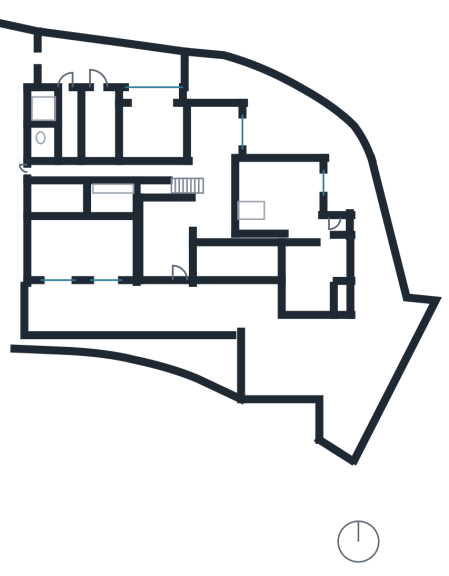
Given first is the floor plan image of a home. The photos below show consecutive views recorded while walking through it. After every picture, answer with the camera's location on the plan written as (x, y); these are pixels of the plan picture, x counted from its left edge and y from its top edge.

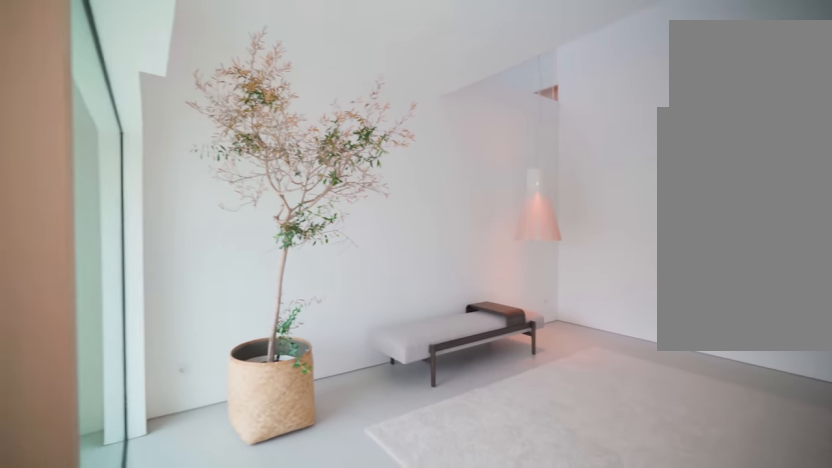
(179, 271)
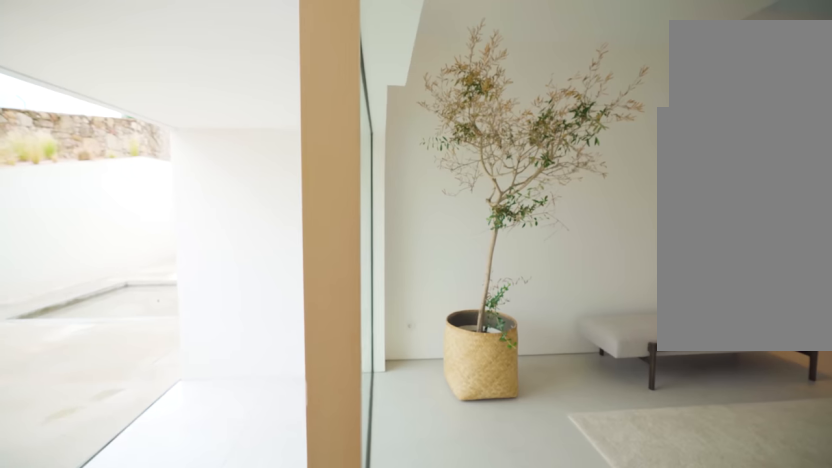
(180, 268)
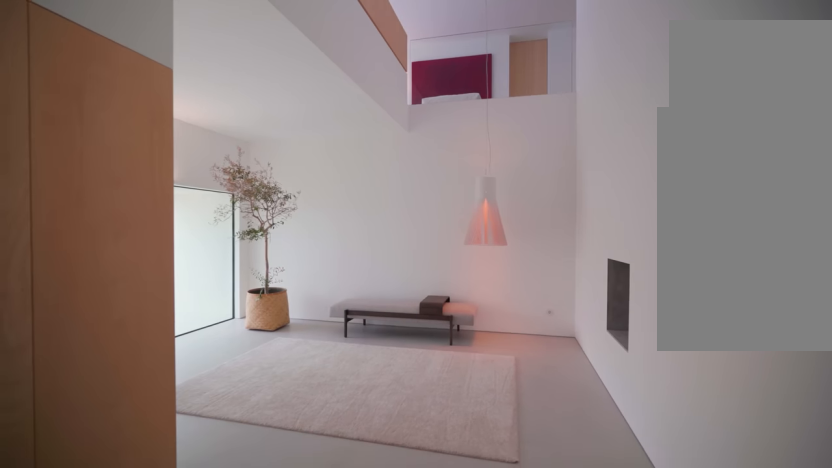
(193, 218)
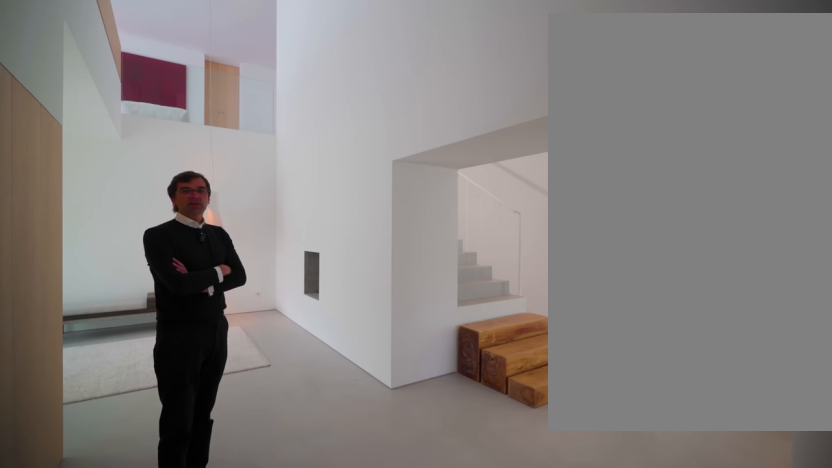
(224, 213)
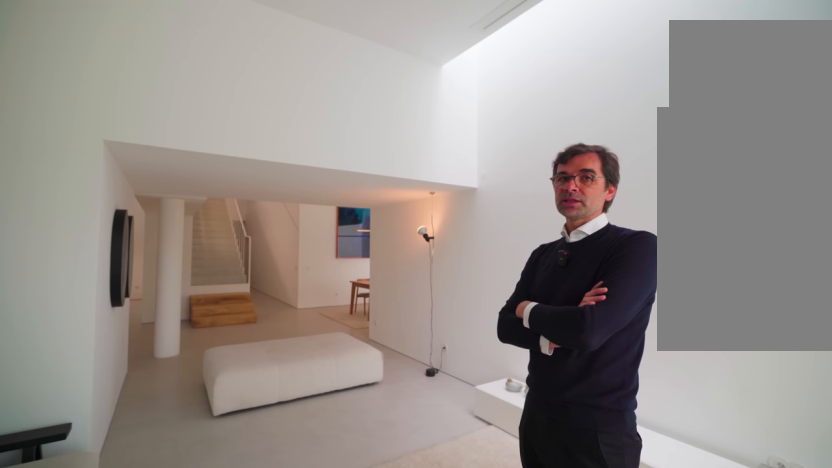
(308, 208)
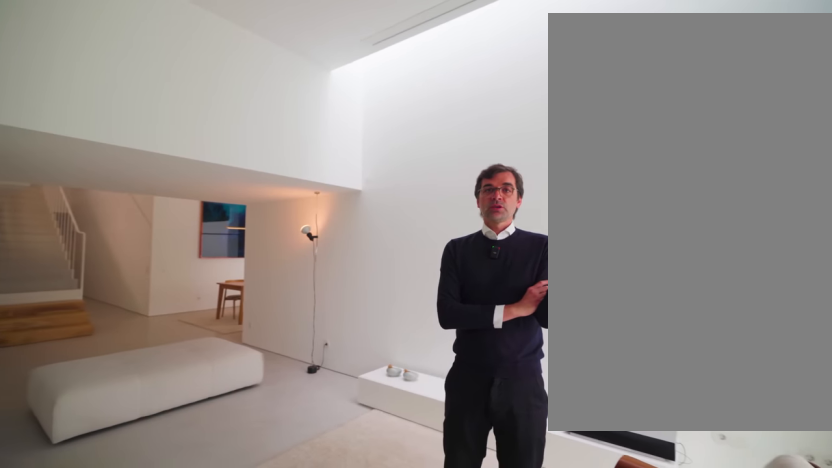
(309, 208)
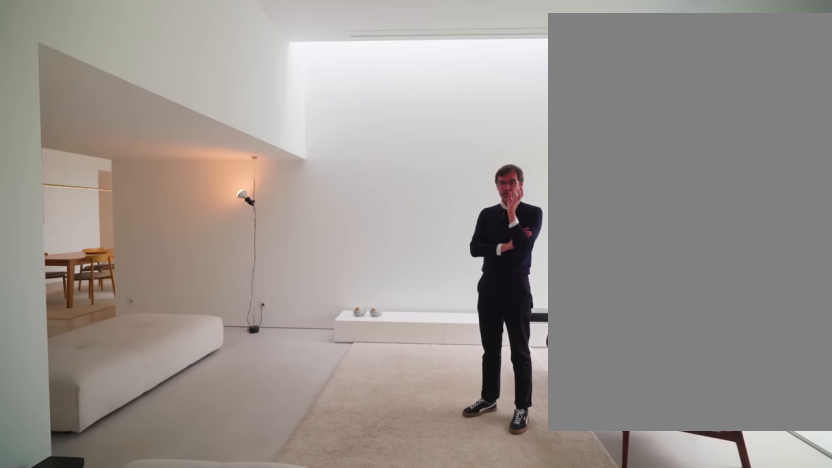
(297, 203)
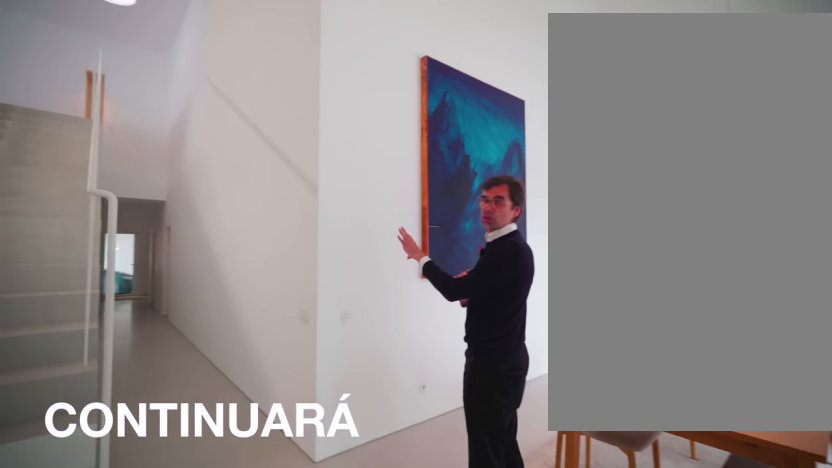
(216, 205)
